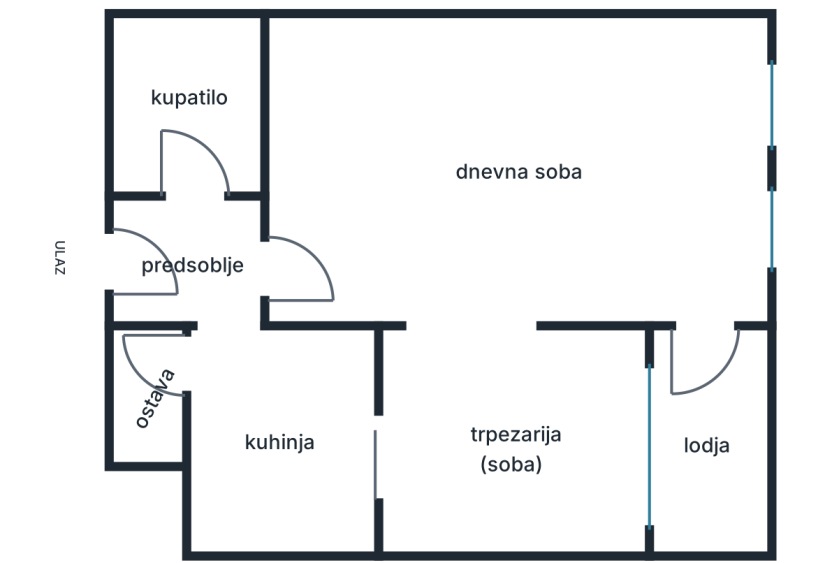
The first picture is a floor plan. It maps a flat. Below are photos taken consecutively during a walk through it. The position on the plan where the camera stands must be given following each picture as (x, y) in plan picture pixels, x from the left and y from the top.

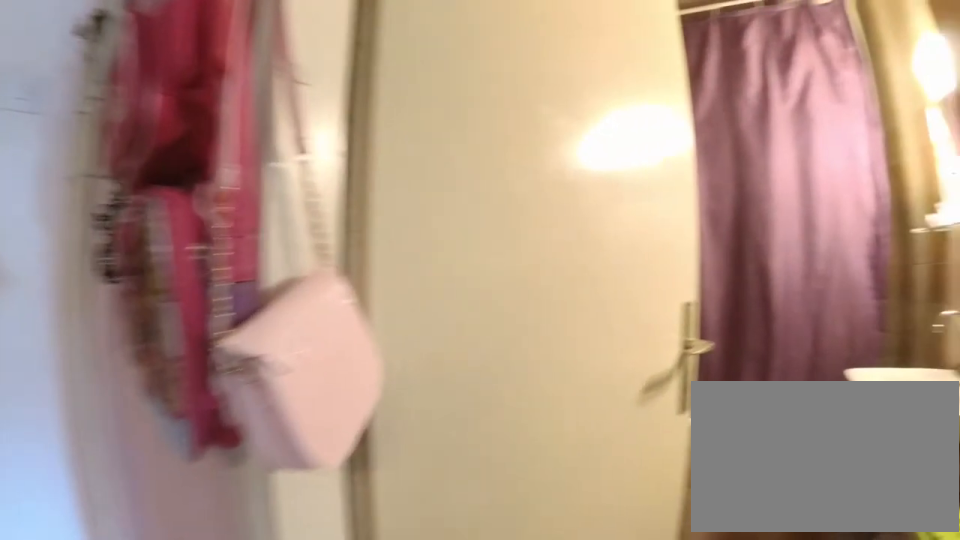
(211, 264)
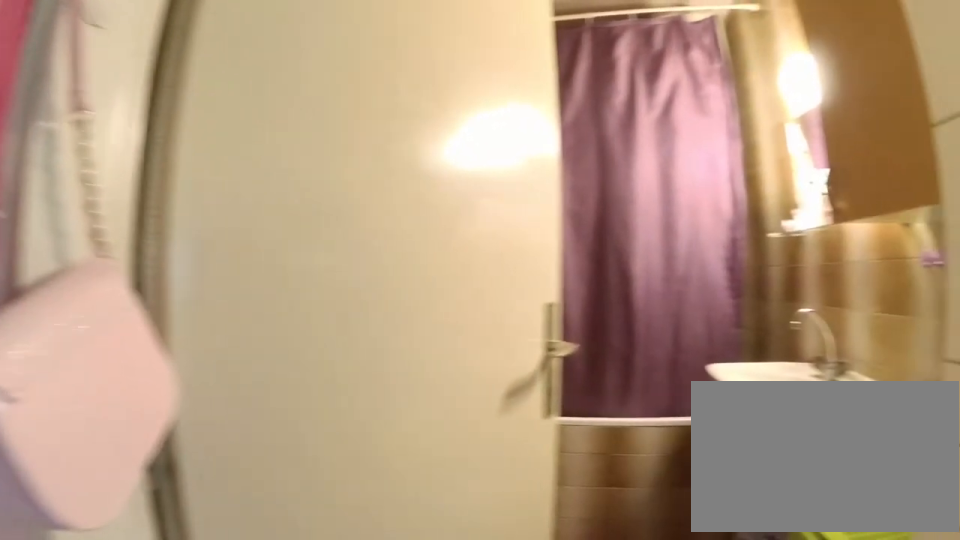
(211, 259)
